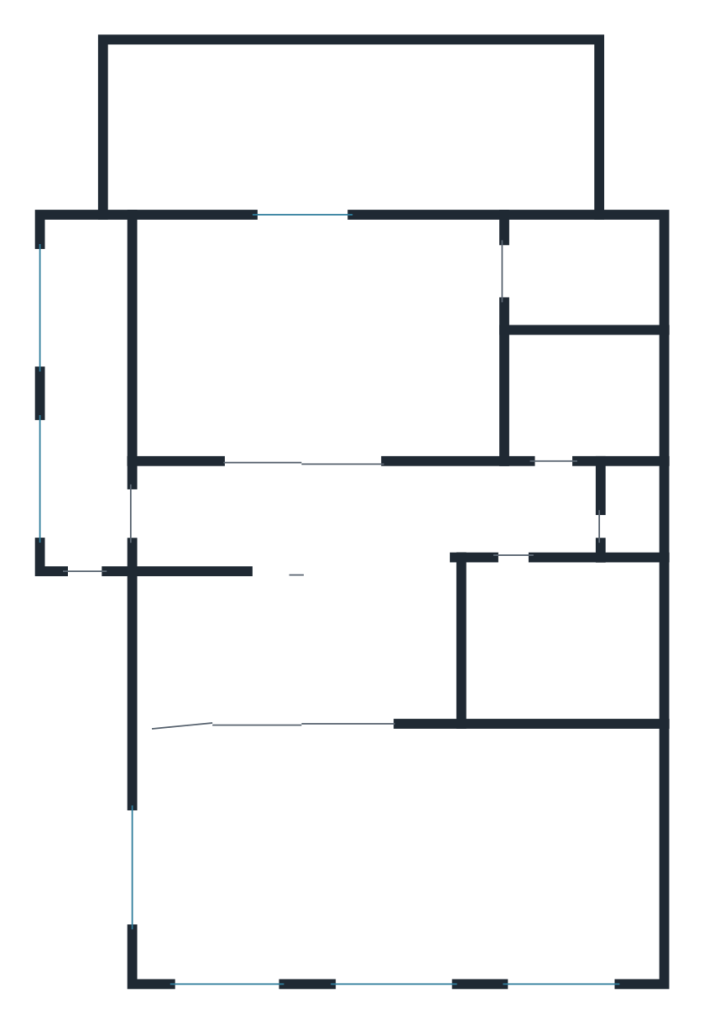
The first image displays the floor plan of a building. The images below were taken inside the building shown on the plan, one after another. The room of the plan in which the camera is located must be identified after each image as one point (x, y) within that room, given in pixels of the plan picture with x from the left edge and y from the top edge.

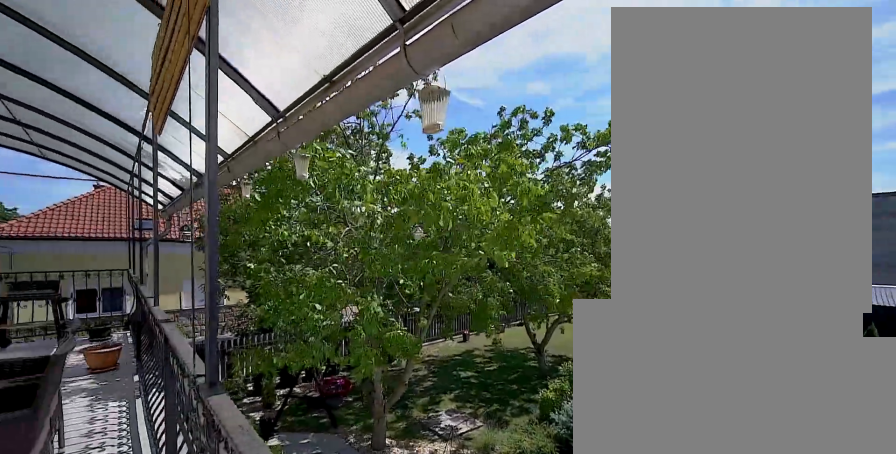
(373, 120)
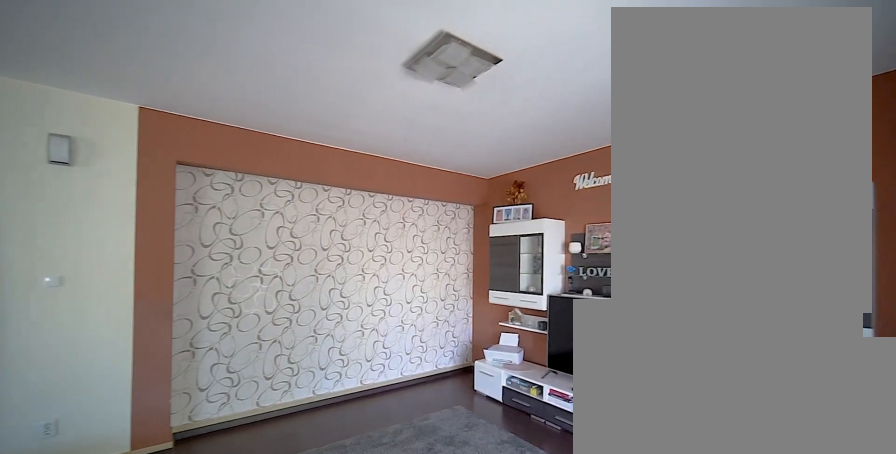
(408, 854)
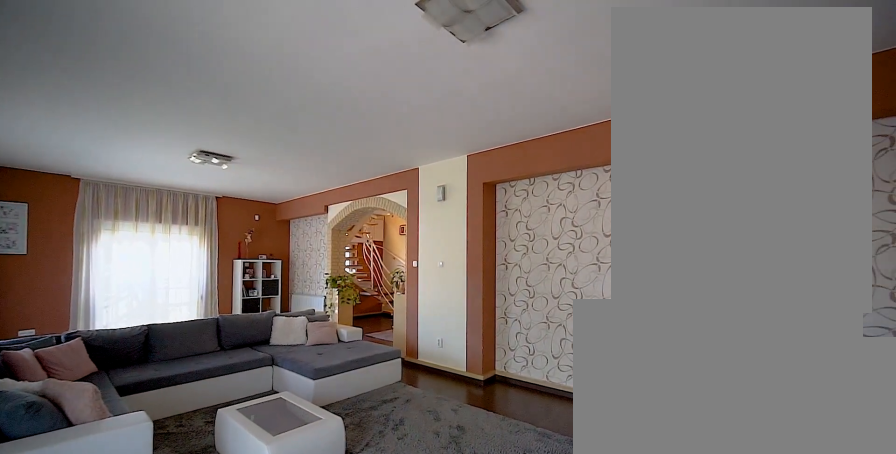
(408, 854)
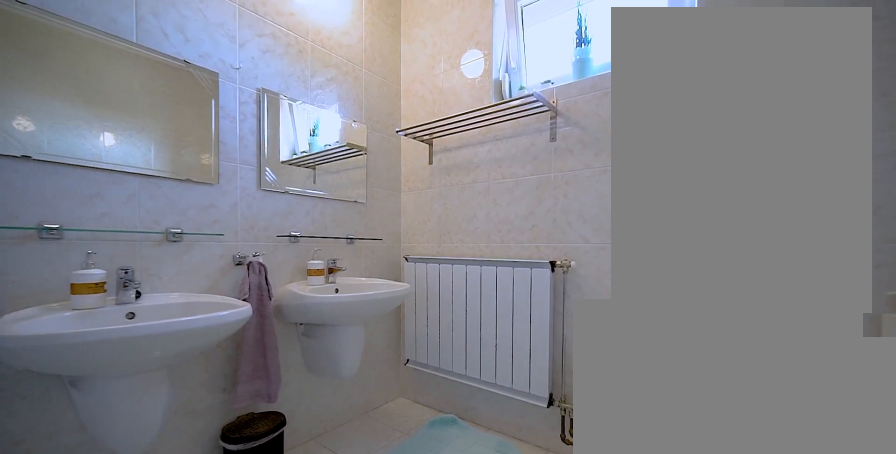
(569, 634)
